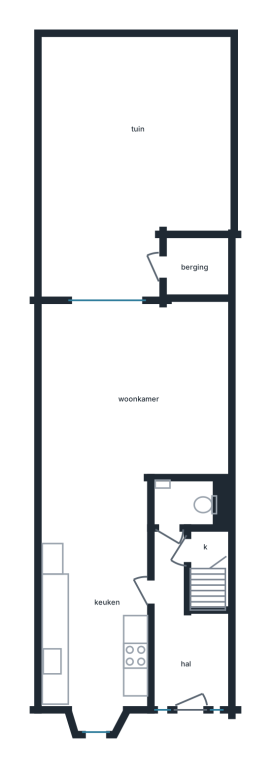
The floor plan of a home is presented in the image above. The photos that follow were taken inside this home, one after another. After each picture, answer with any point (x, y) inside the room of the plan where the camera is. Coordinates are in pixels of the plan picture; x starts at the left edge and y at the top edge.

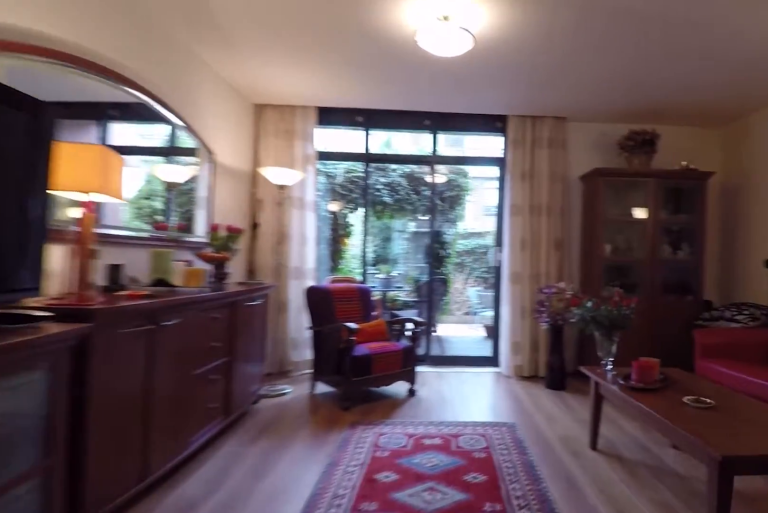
(187, 390)
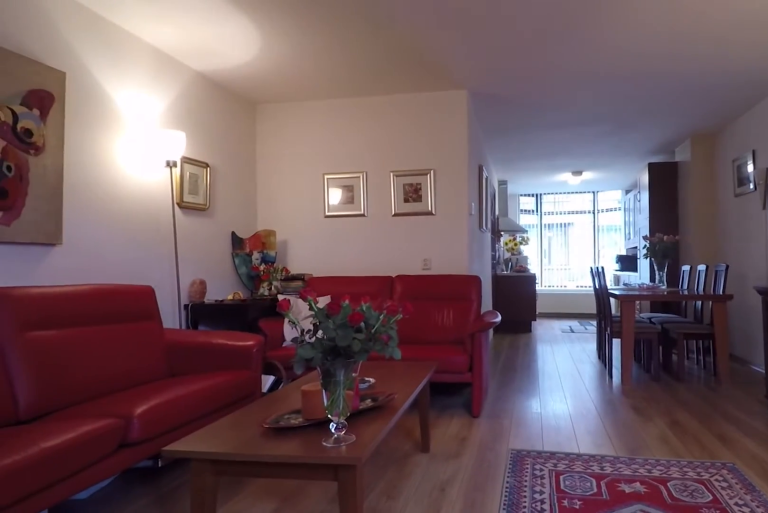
(187, 390)
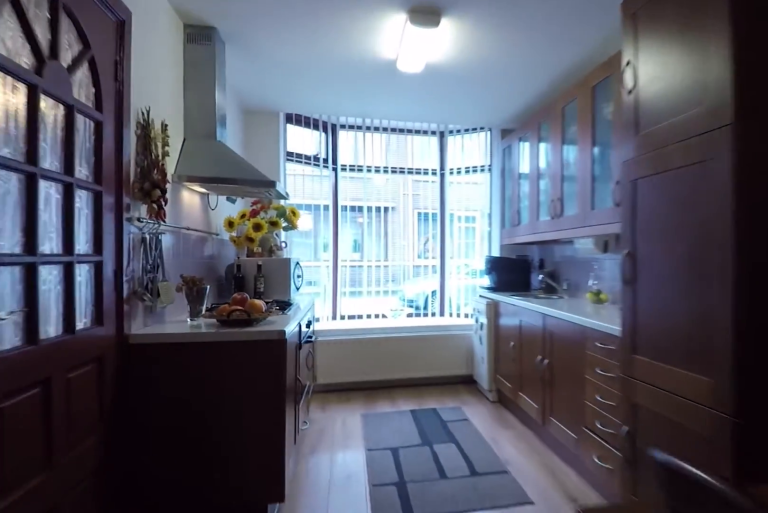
(101, 698)
